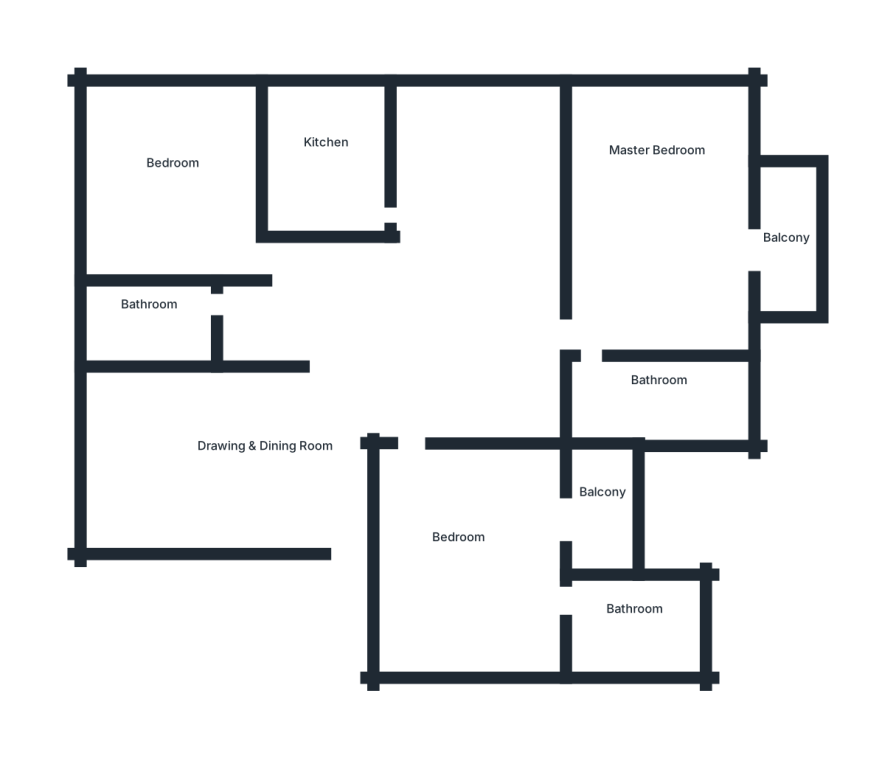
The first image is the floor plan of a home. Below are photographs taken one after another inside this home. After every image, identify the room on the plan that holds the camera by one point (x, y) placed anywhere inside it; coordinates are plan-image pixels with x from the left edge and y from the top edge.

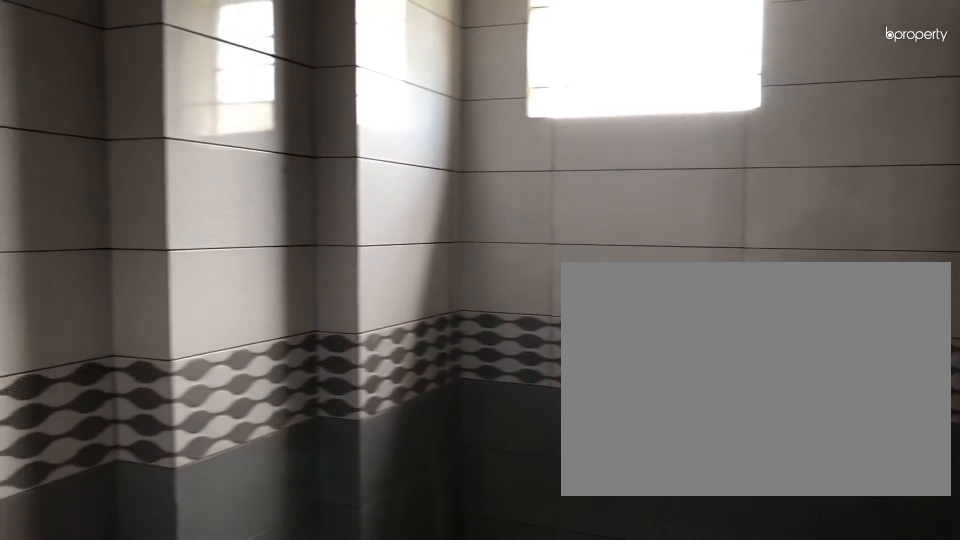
(135, 308)
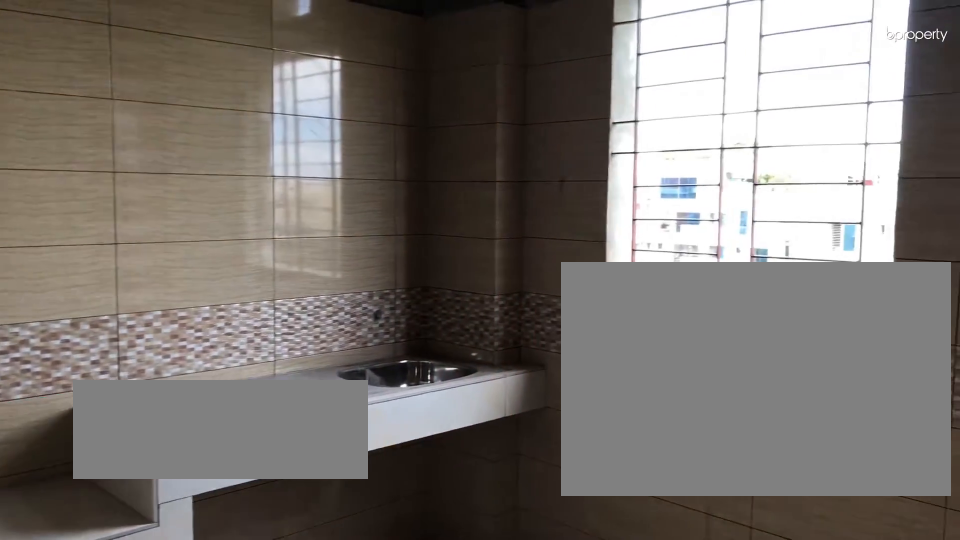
(329, 172)
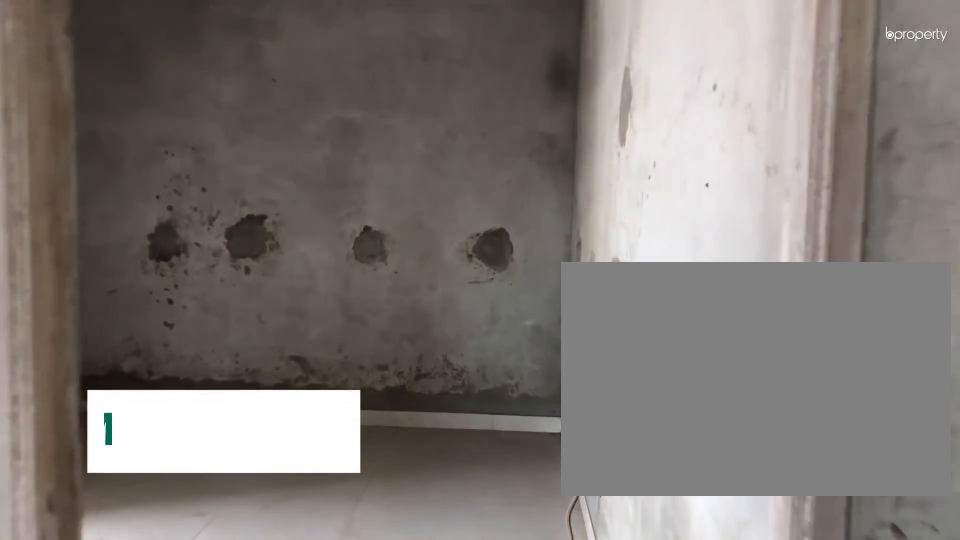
(444, 553)
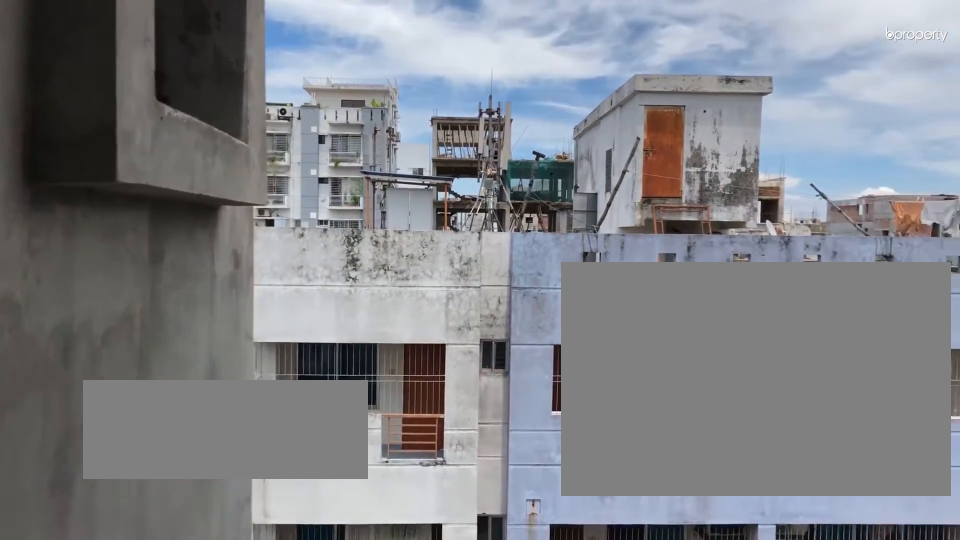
(599, 516)
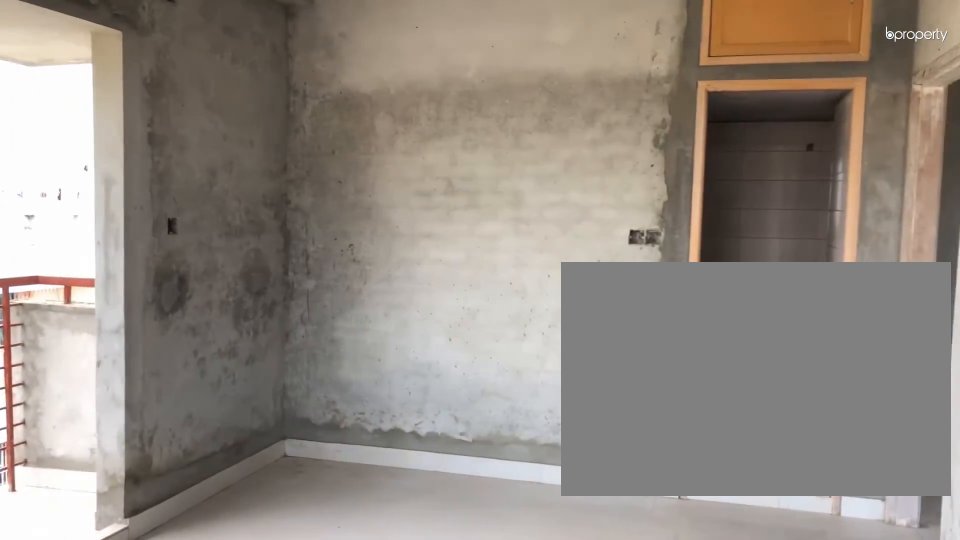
(591, 339)
